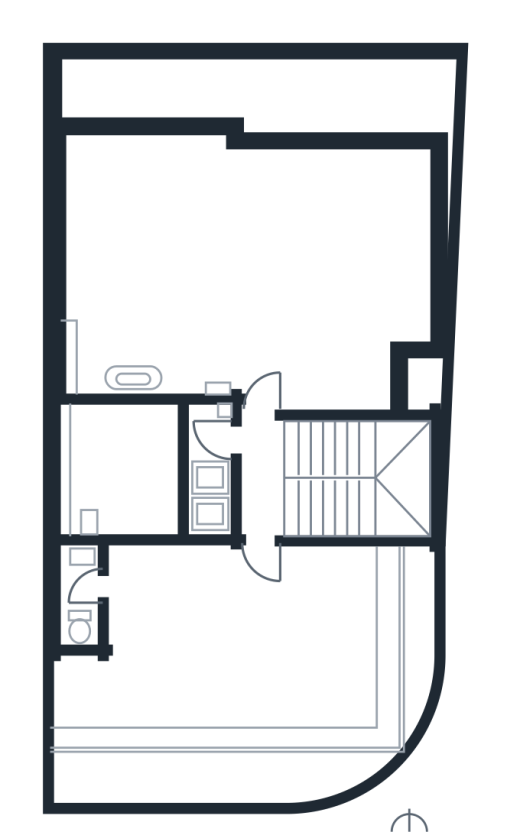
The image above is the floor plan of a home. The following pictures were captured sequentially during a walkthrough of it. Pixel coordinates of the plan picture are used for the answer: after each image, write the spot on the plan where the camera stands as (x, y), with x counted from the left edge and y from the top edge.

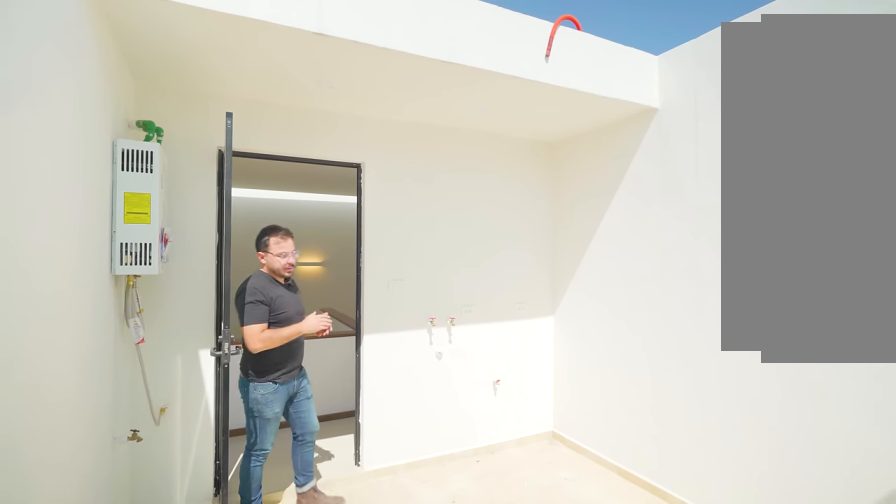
(96, 436)
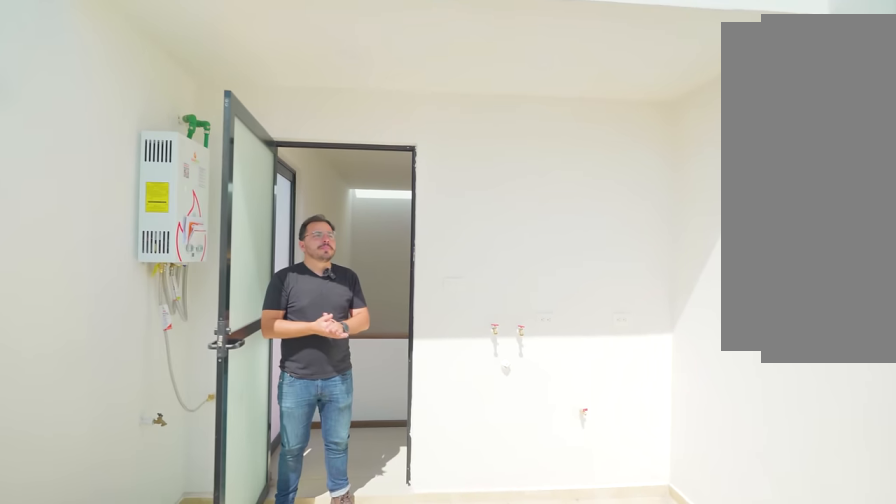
(95, 436)
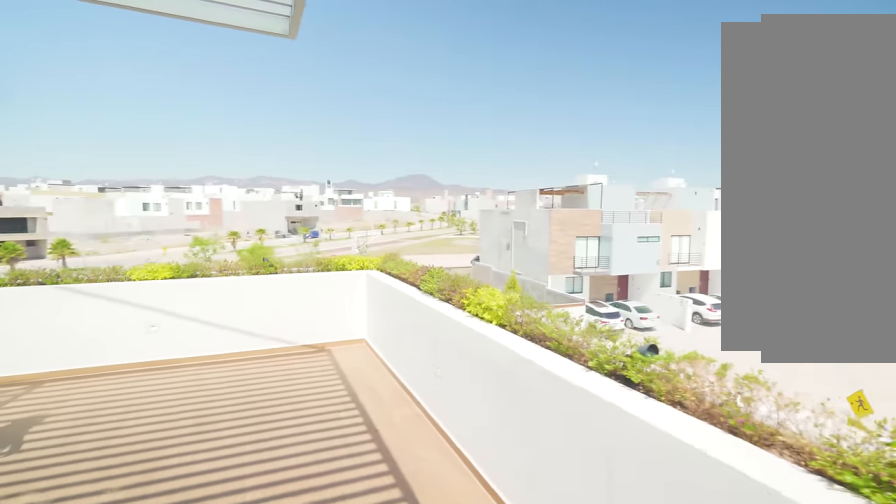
(271, 634)
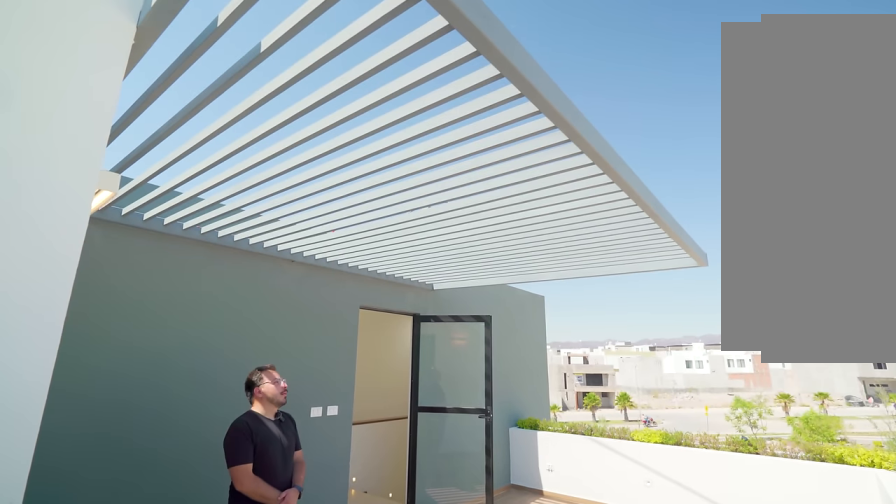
(81, 724)
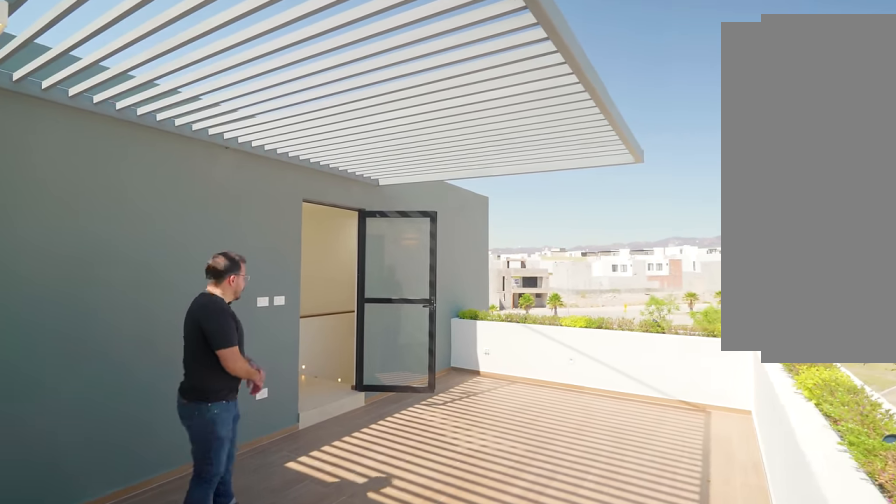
(81, 725)
